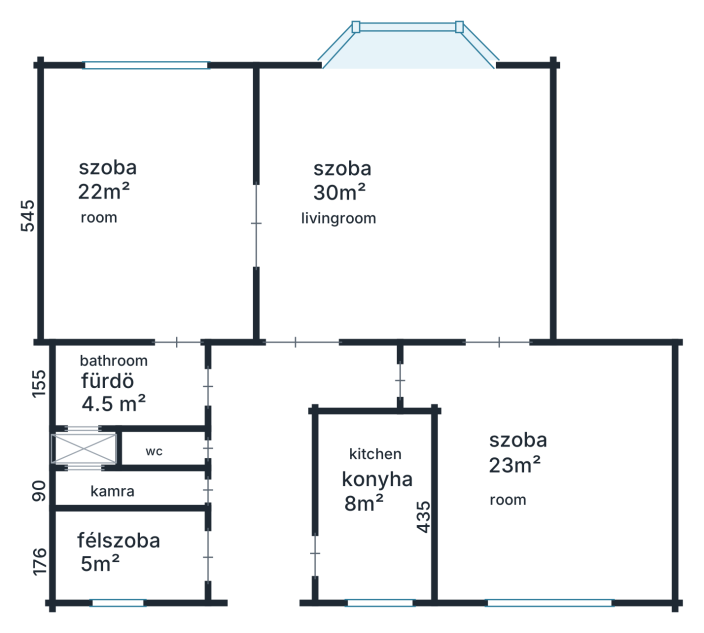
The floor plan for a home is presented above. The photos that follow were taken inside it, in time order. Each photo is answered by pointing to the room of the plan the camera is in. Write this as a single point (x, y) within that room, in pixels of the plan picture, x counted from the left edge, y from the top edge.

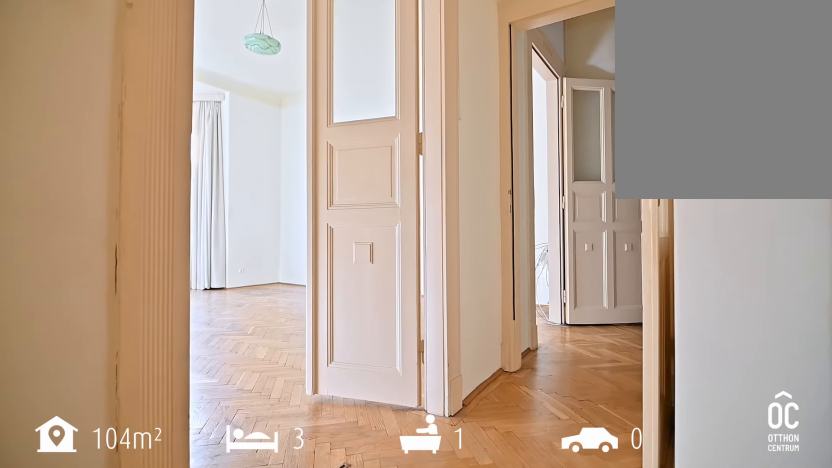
(260, 413)
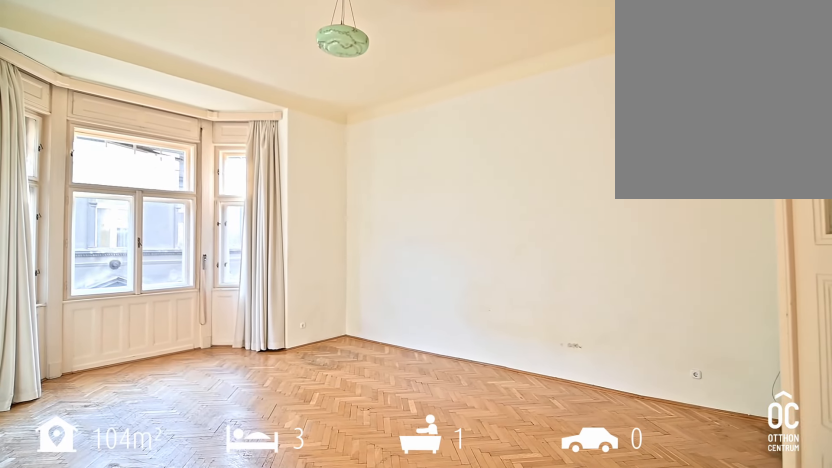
(402, 193)
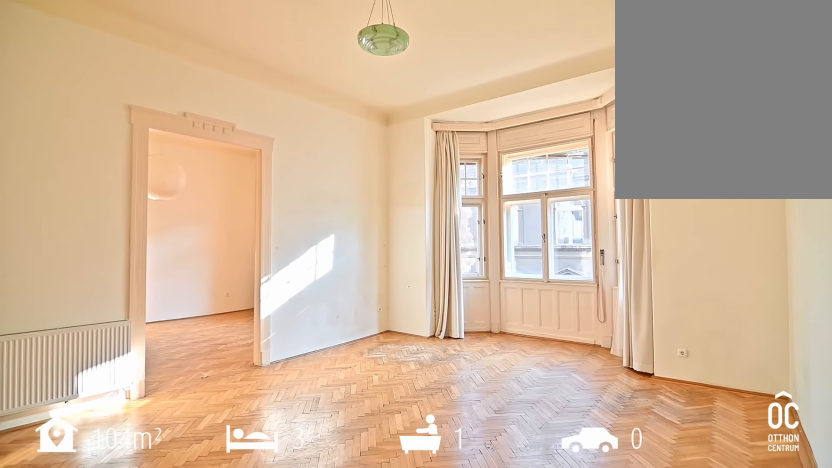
(402, 193)
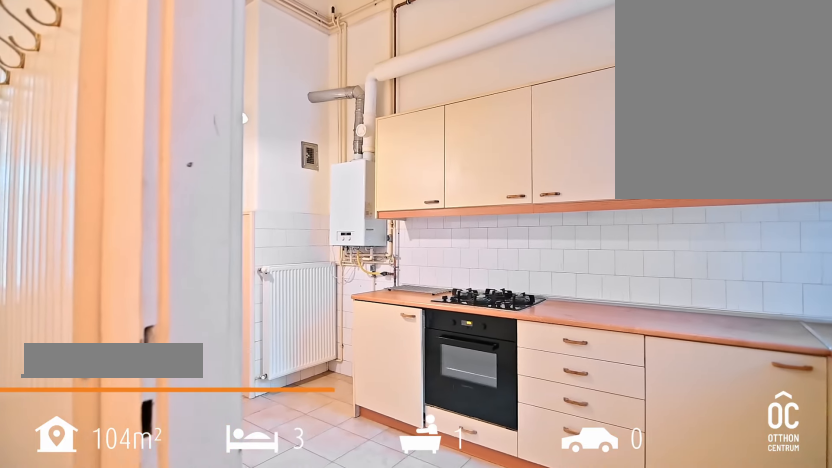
(374, 510)
